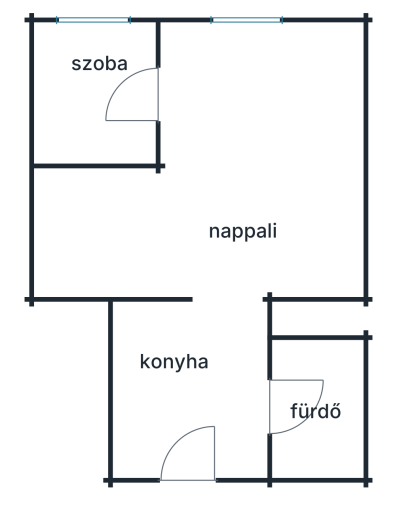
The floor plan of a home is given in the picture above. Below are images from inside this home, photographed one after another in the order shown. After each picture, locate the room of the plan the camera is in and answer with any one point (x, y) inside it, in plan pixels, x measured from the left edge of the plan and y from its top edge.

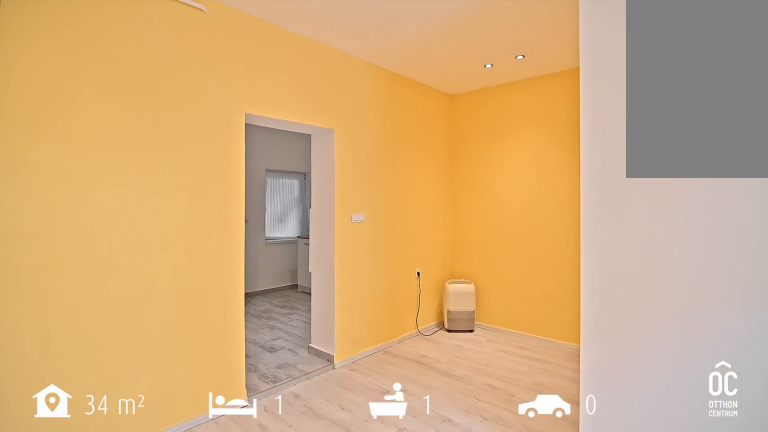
(249, 188)
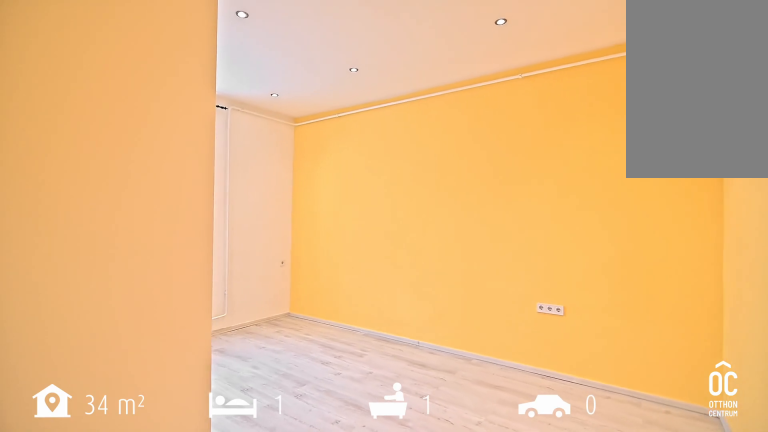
(249, 188)
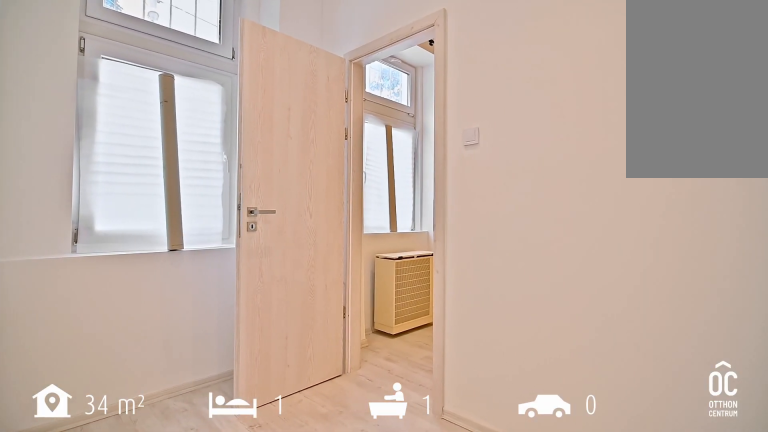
(93, 92)
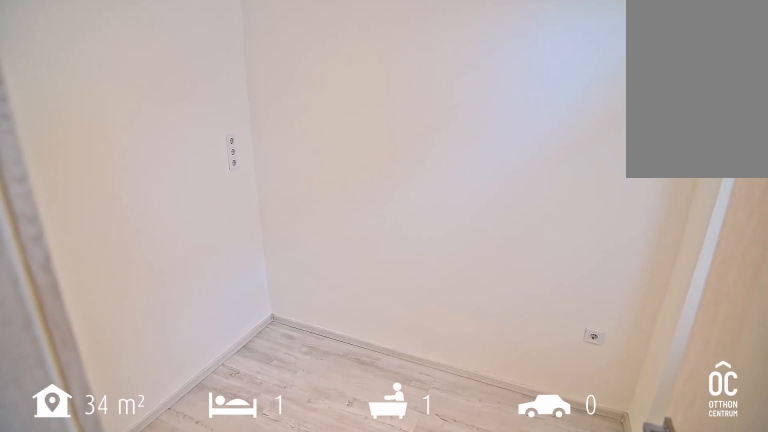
(93, 92)
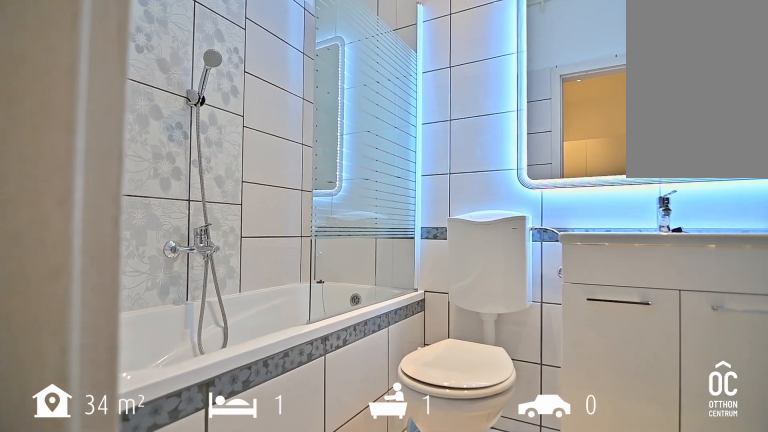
(318, 407)
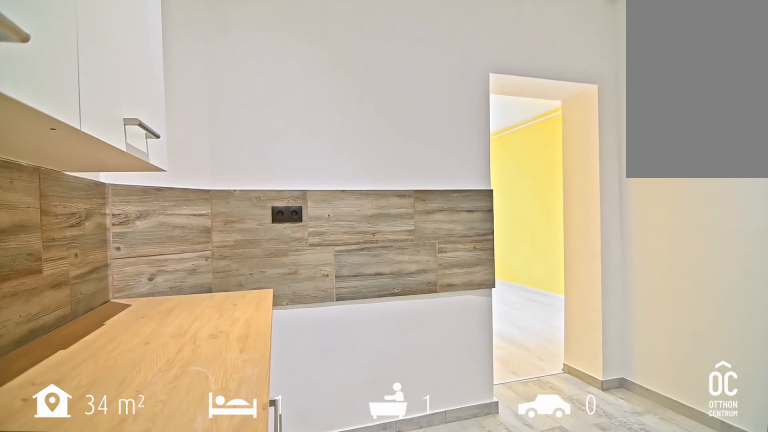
(187, 391)
